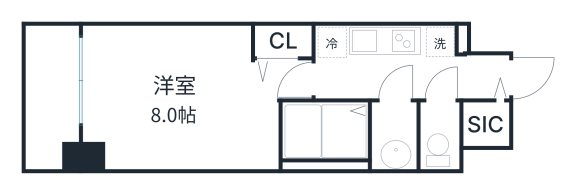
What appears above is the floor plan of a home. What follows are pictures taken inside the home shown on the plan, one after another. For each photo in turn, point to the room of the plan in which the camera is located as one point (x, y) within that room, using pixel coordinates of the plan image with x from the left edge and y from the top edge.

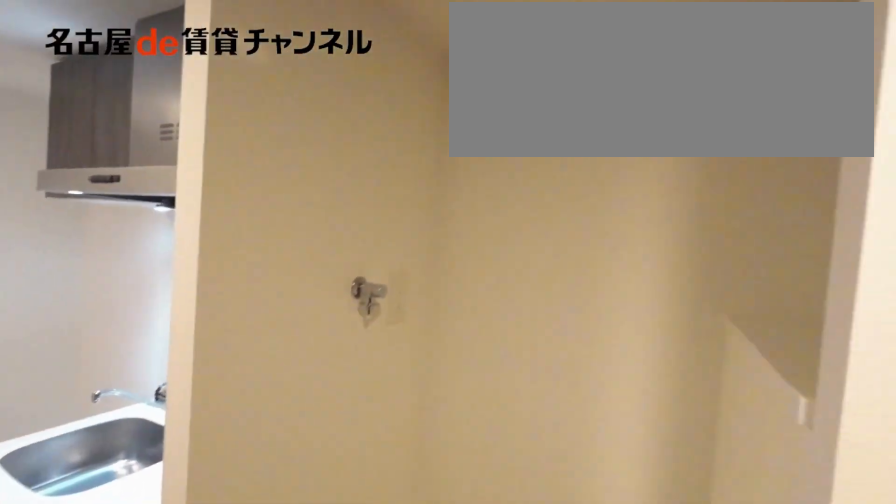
(391, 78)
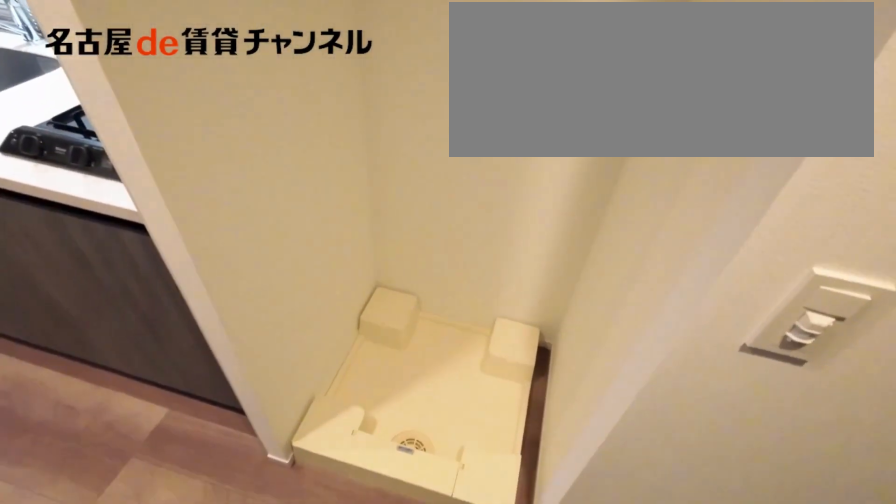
(445, 40)
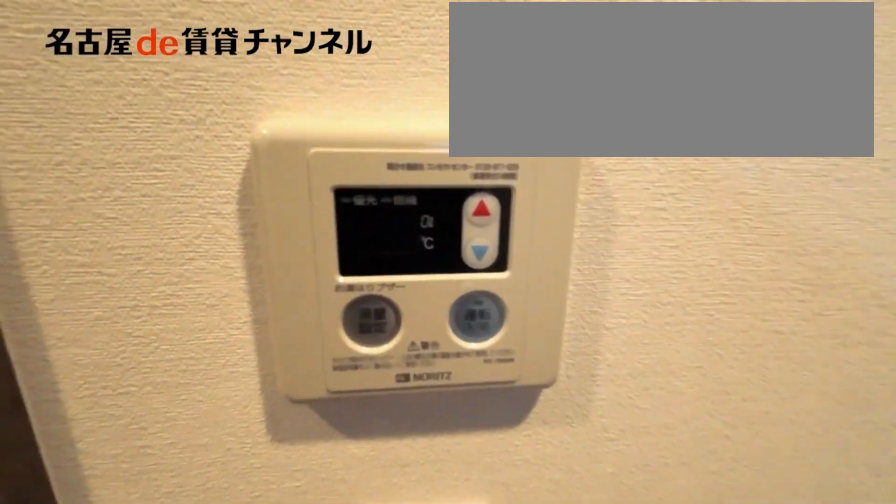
(387, 78)
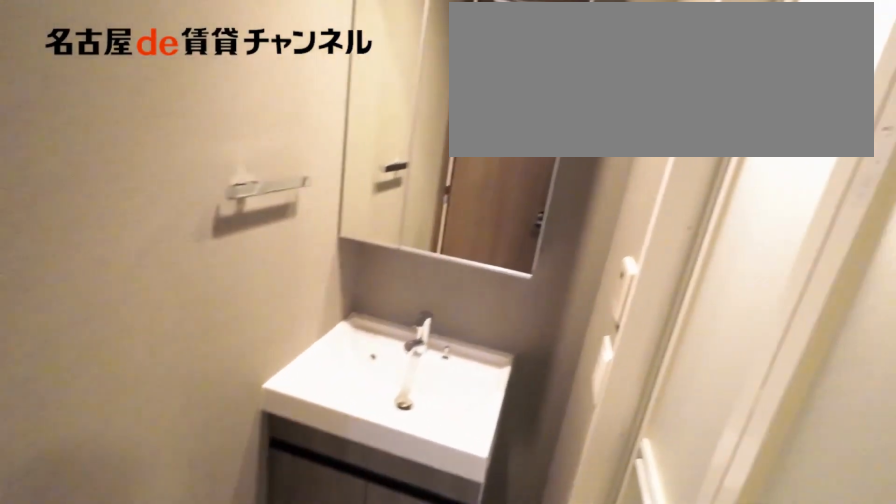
(393, 134)
